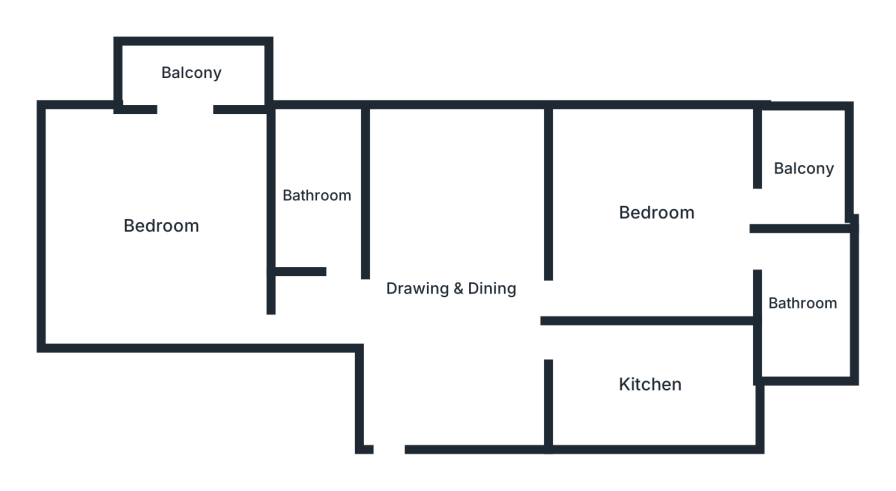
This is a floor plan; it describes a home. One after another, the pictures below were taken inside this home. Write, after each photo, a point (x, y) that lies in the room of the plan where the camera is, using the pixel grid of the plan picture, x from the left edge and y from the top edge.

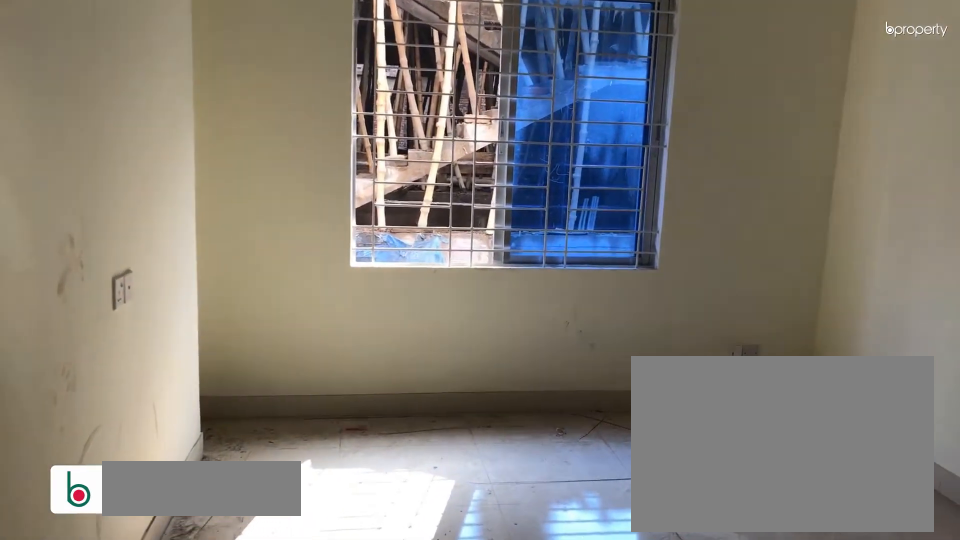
(456, 293)
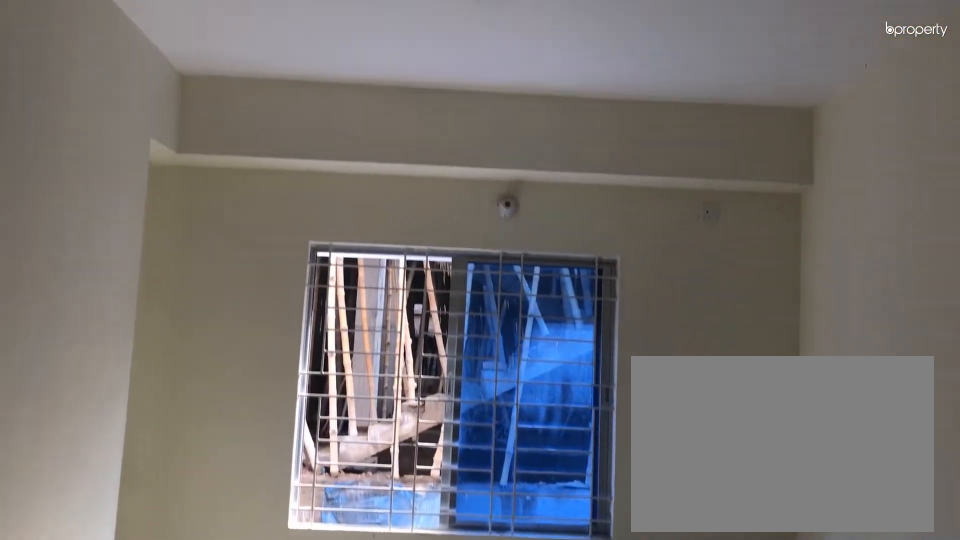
(456, 293)
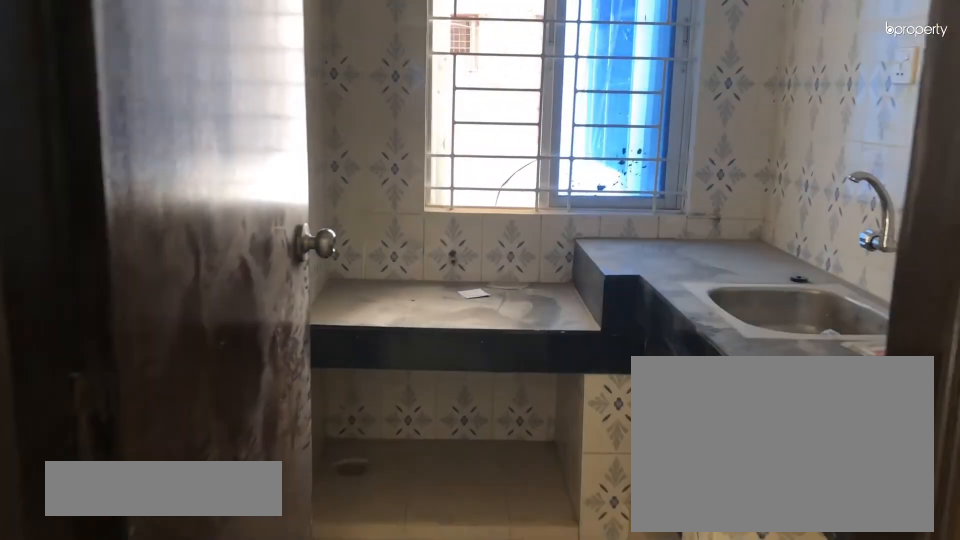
(649, 385)
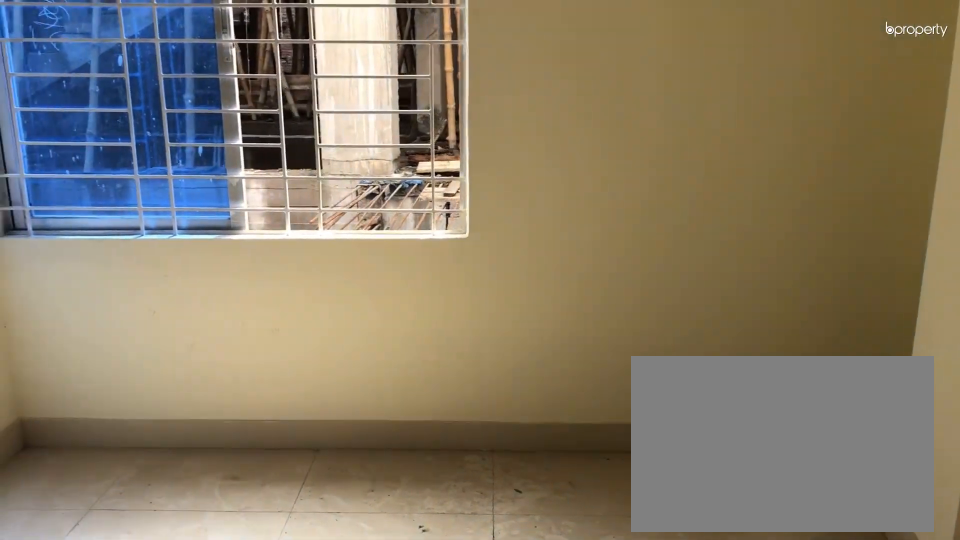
(655, 212)
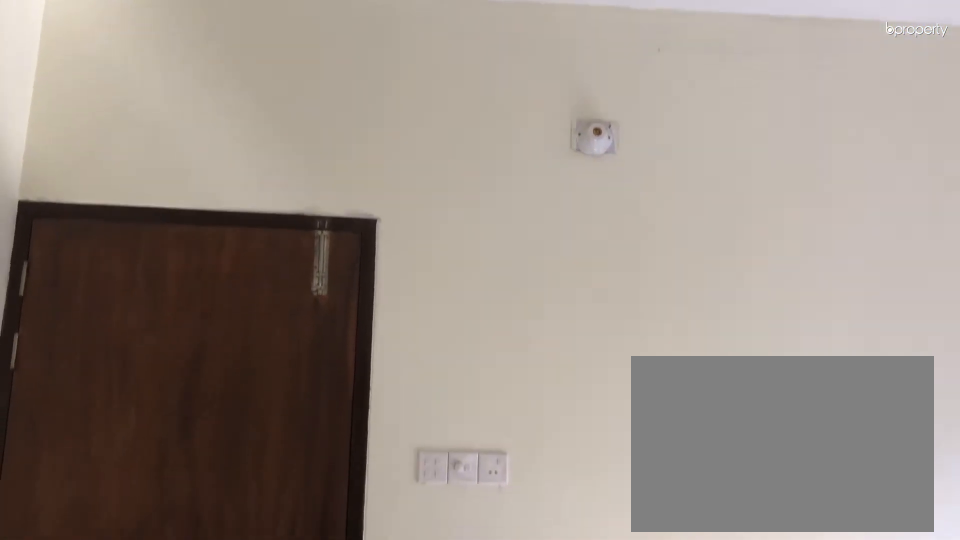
(655, 212)
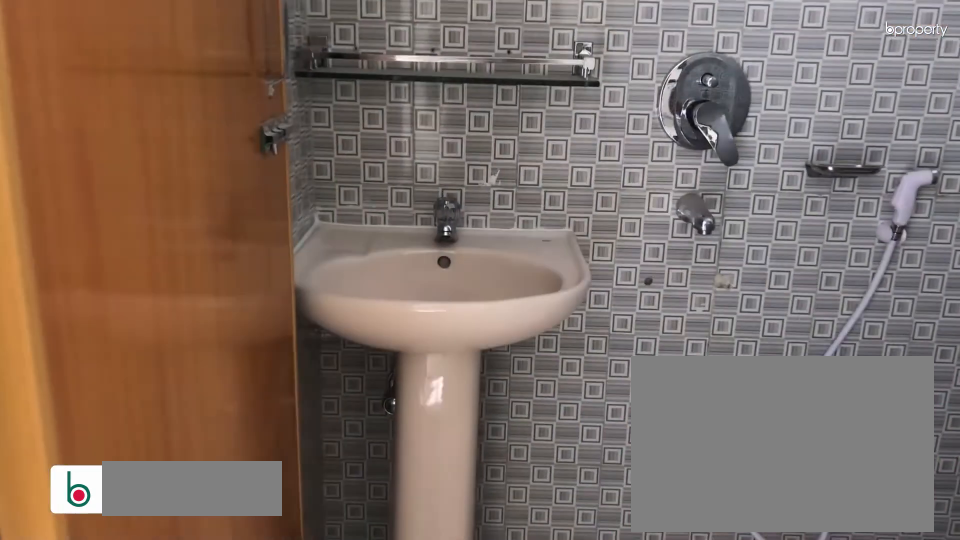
(800, 304)
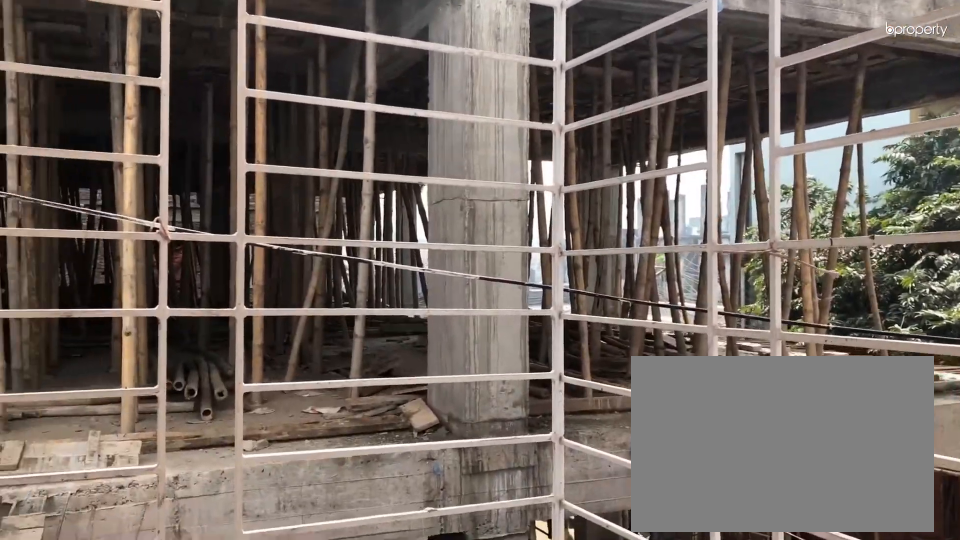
(802, 169)
